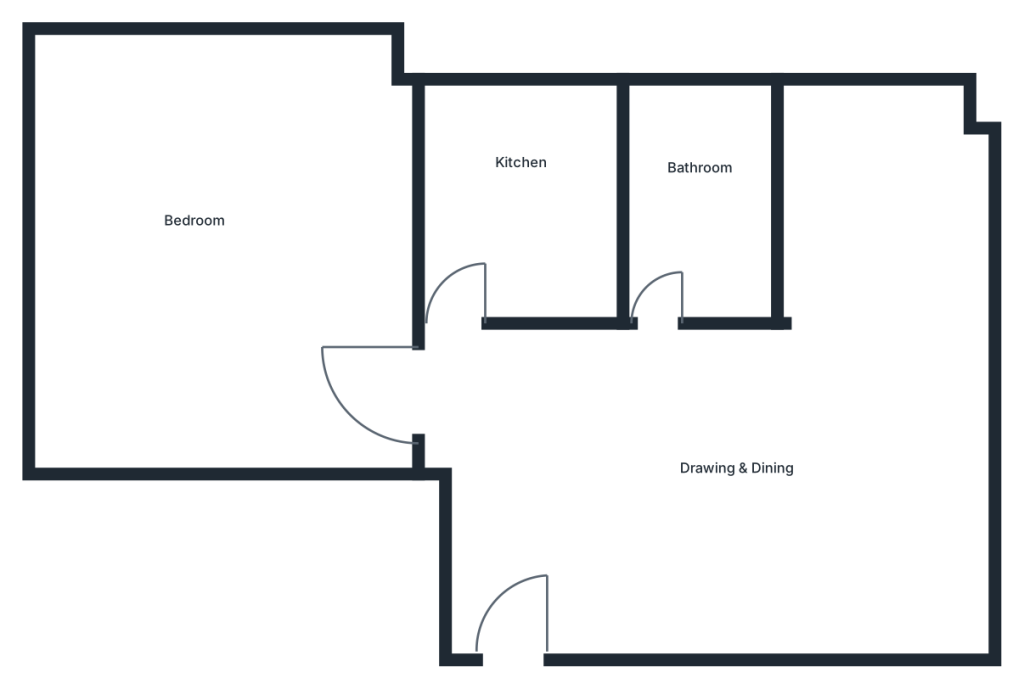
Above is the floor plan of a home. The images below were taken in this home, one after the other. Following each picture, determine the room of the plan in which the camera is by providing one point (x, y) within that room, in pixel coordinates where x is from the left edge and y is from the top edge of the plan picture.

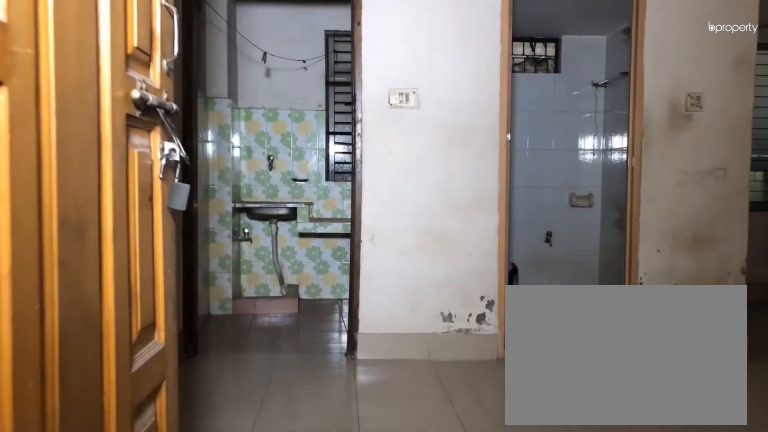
(545, 611)
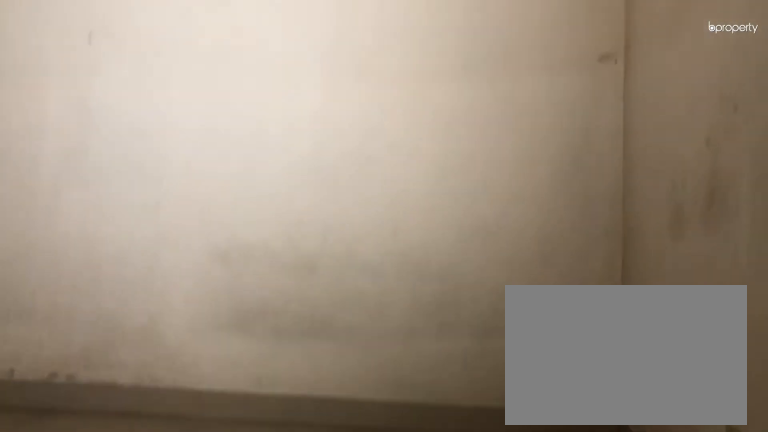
(716, 480)
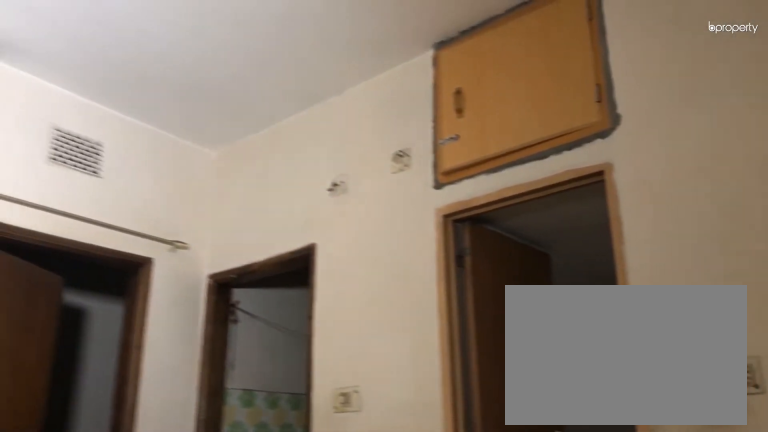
(716, 480)
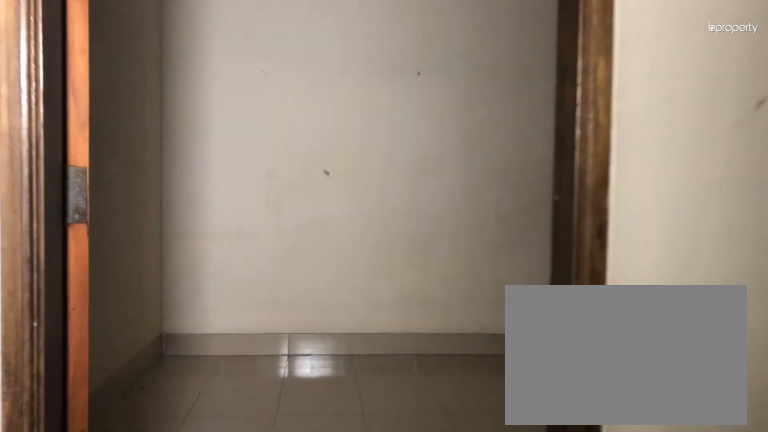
(396, 378)
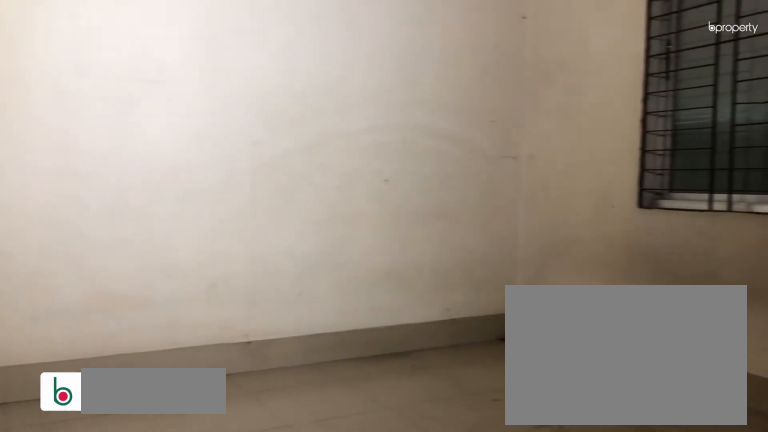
(153, 243)
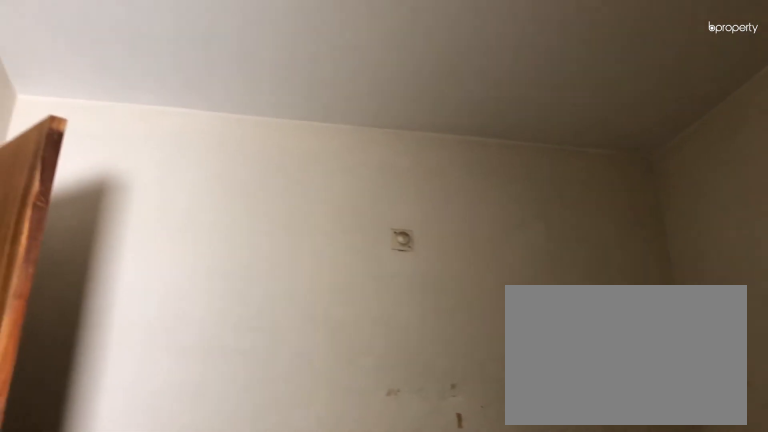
(153, 243)
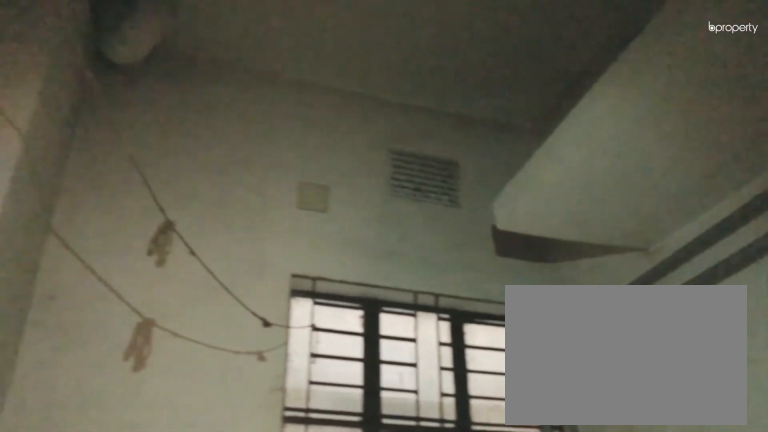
(527, 195)
